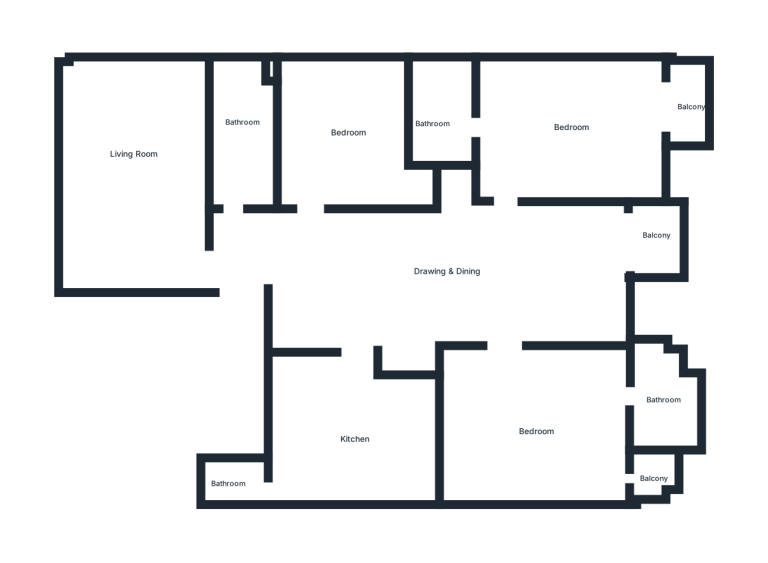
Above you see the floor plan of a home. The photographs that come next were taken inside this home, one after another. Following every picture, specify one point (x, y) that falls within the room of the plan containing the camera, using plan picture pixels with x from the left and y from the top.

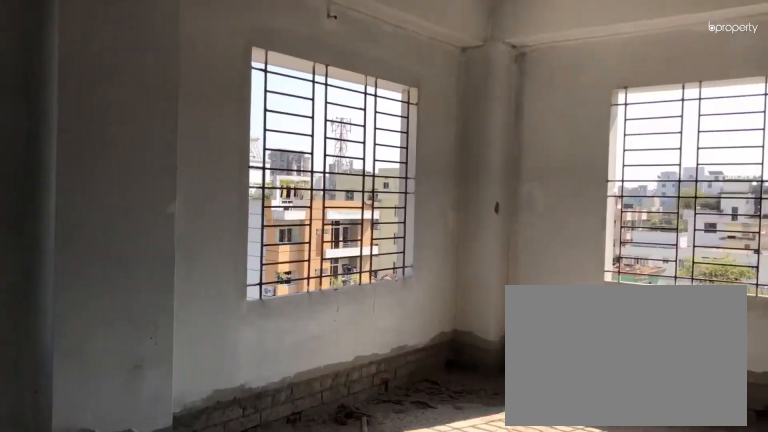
(191, 263)
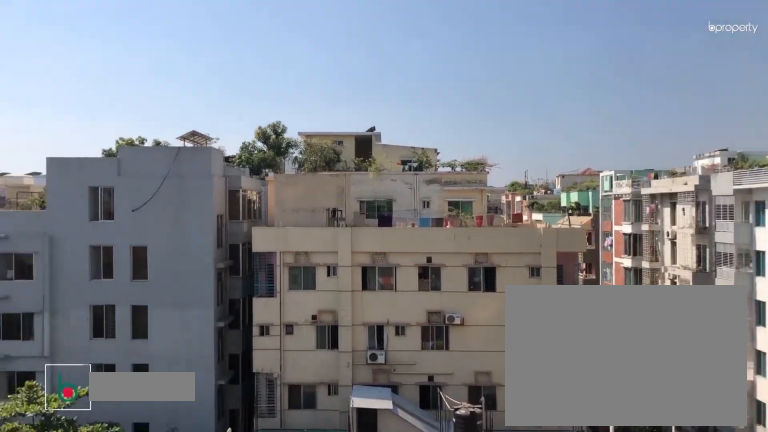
(656, 241)
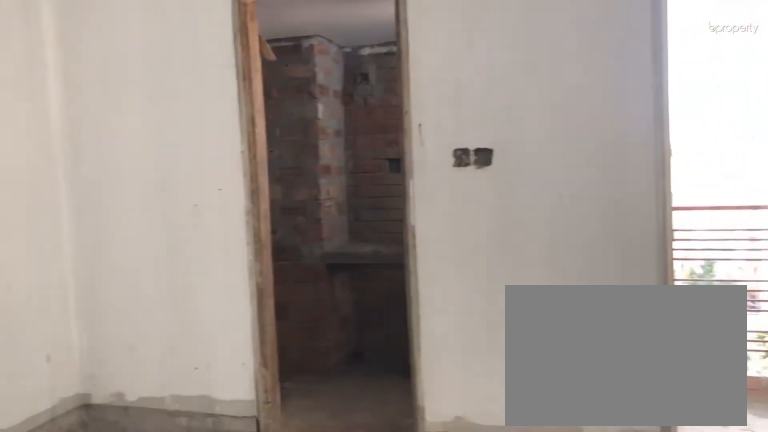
(536, 434)
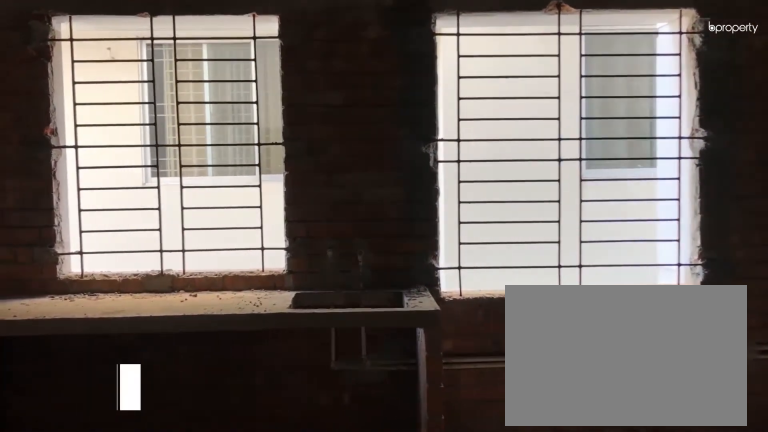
(358, 435)
